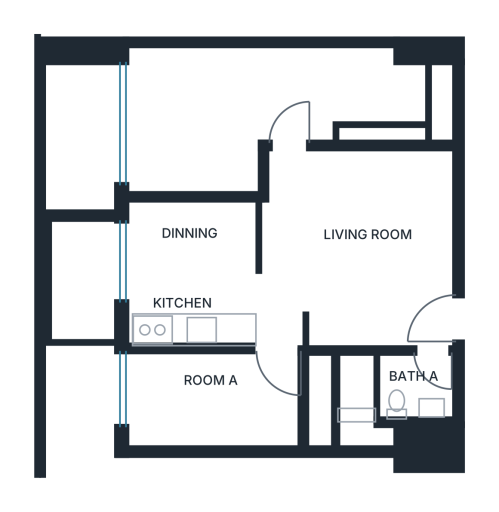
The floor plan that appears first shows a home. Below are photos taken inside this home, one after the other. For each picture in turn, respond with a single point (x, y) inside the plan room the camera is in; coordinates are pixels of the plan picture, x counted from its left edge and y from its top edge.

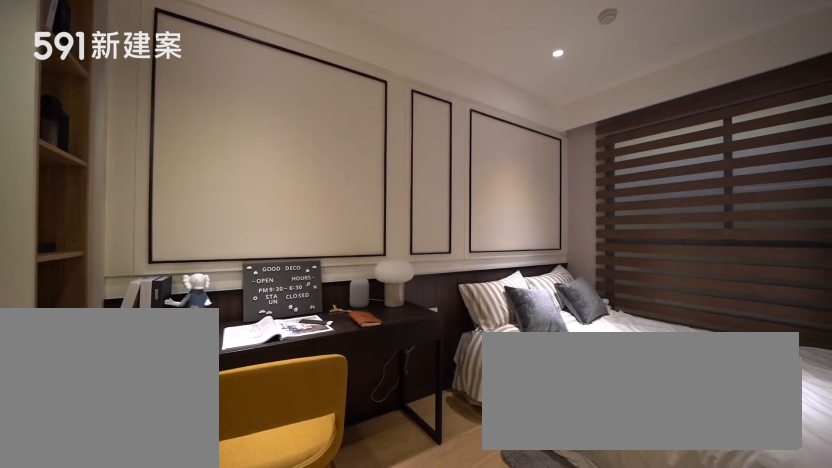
(228, 400)
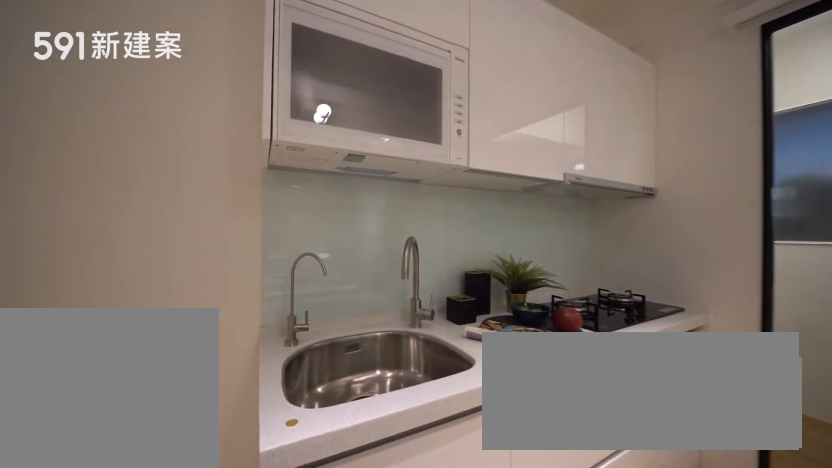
(186, 313)
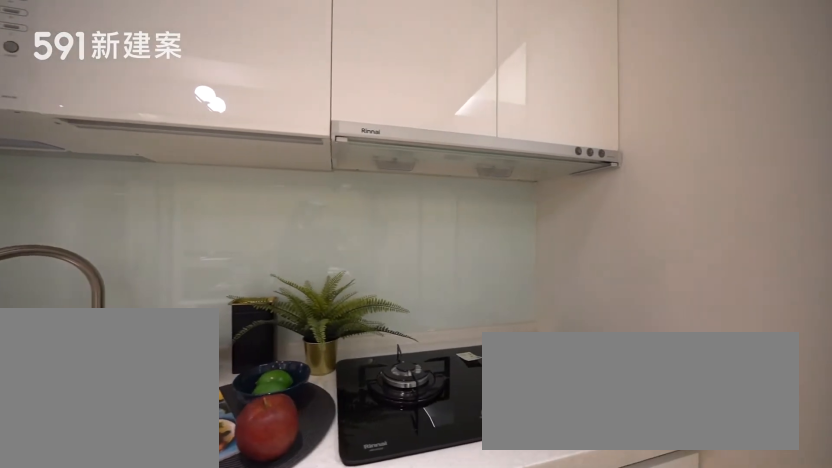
(186, 313)
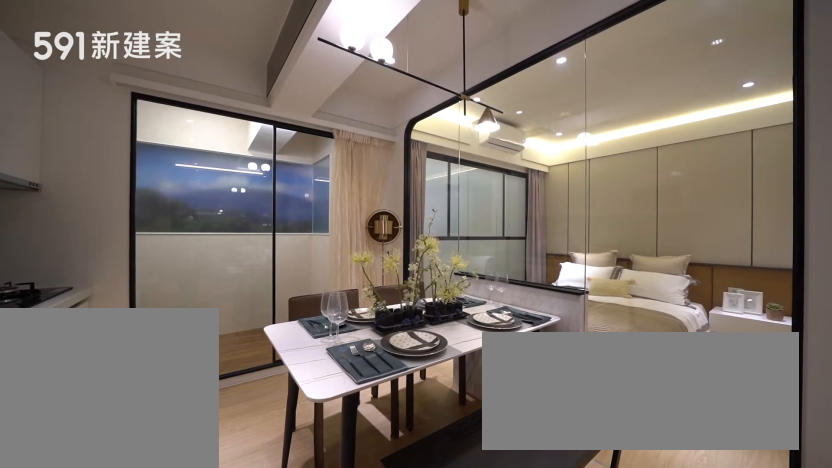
(191, 245)
